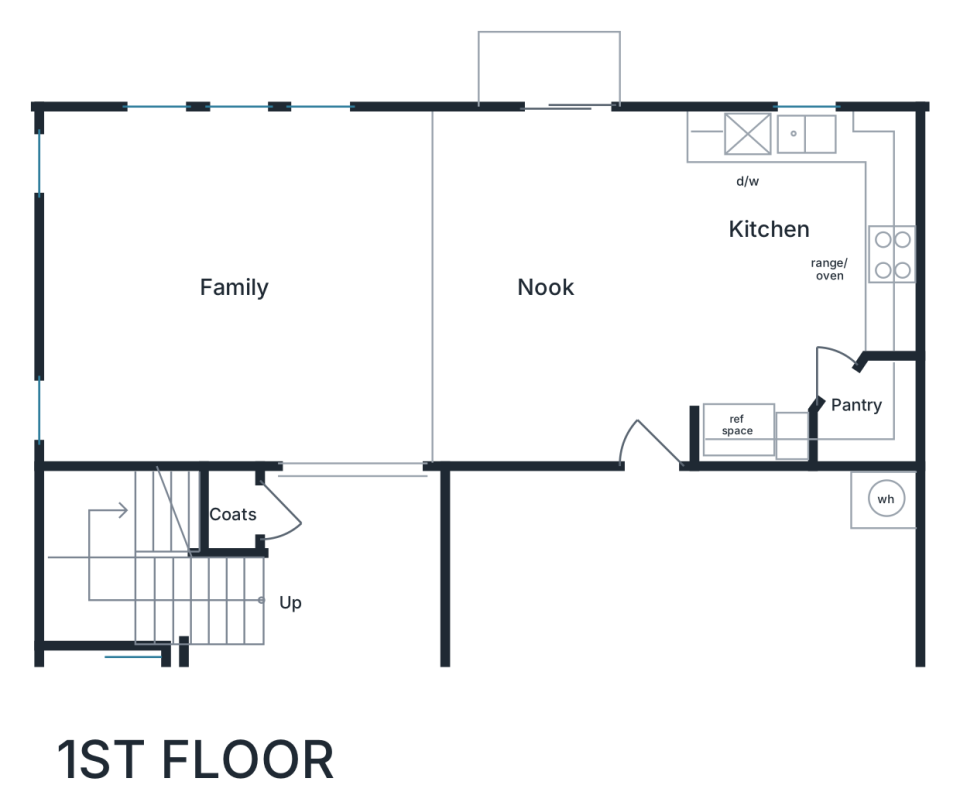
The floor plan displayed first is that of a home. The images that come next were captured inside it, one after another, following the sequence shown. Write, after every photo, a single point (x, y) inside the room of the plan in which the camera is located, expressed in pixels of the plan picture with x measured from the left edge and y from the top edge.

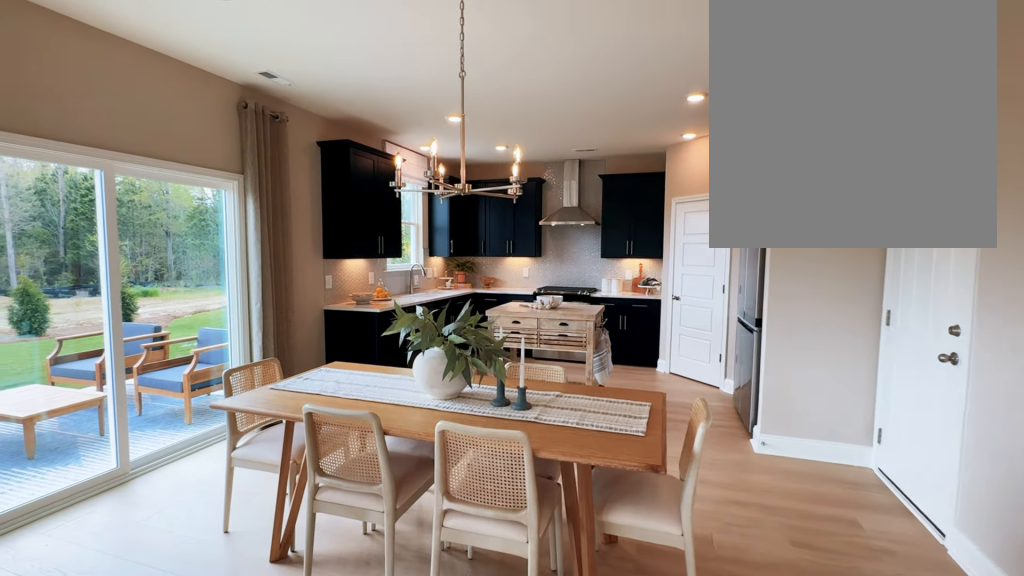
(549, 286)
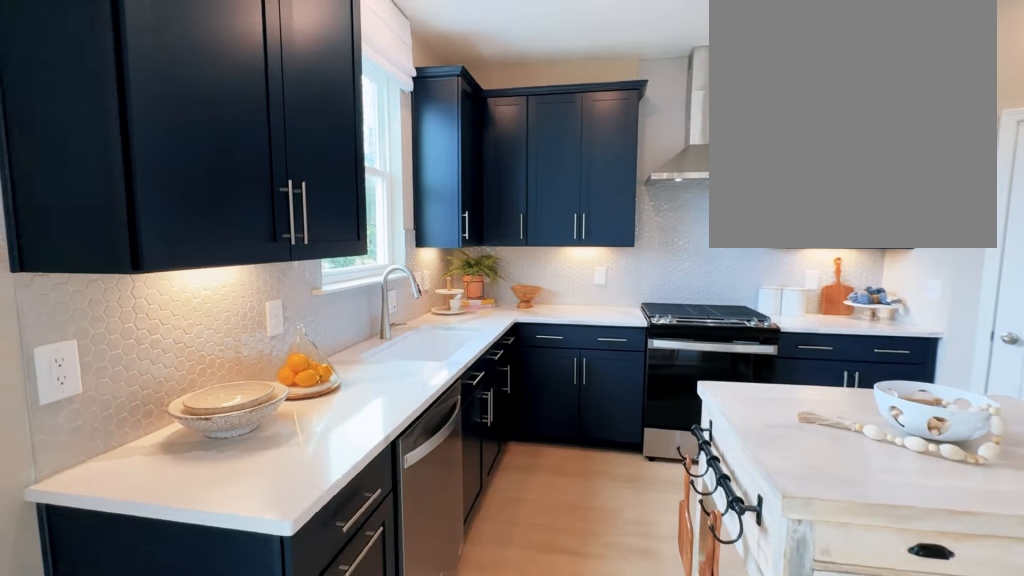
(802, 286)
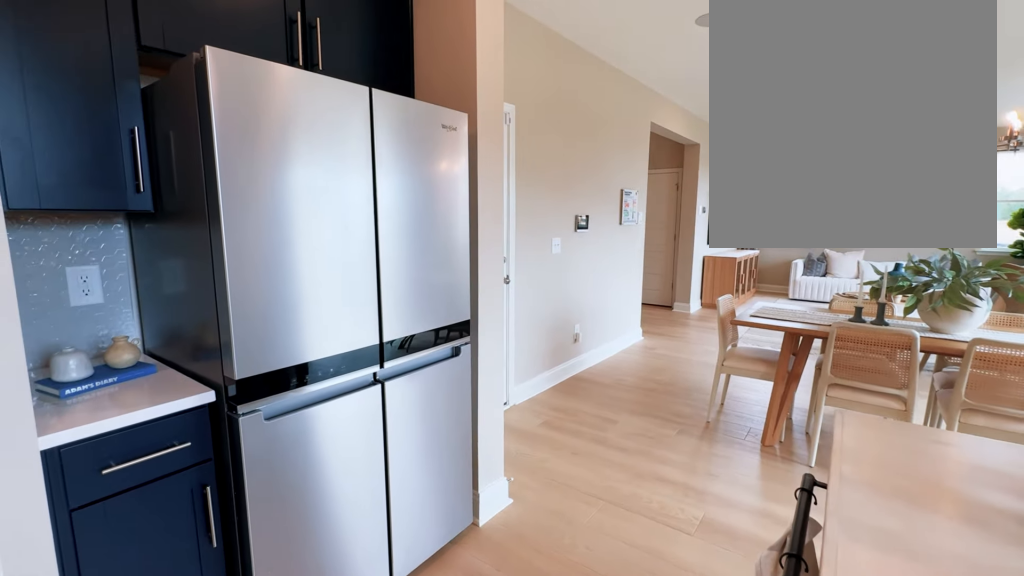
(802, 286)
